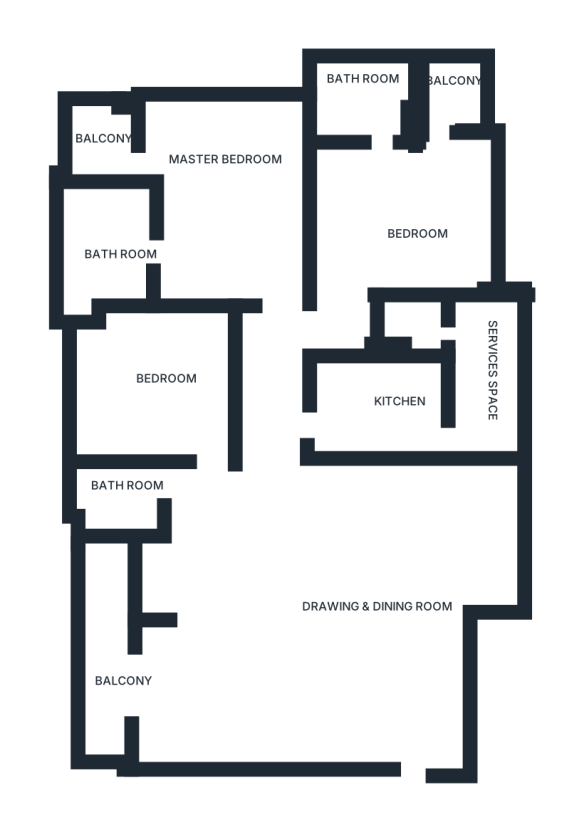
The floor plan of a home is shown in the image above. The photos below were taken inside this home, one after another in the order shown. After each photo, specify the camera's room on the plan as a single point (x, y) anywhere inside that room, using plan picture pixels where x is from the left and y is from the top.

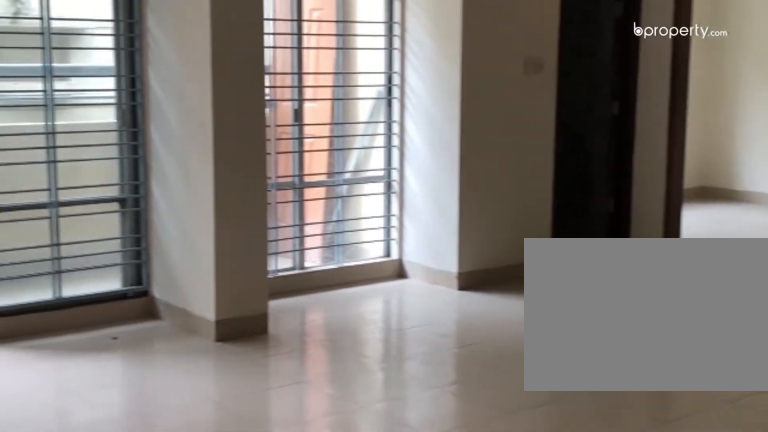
(317, 657)
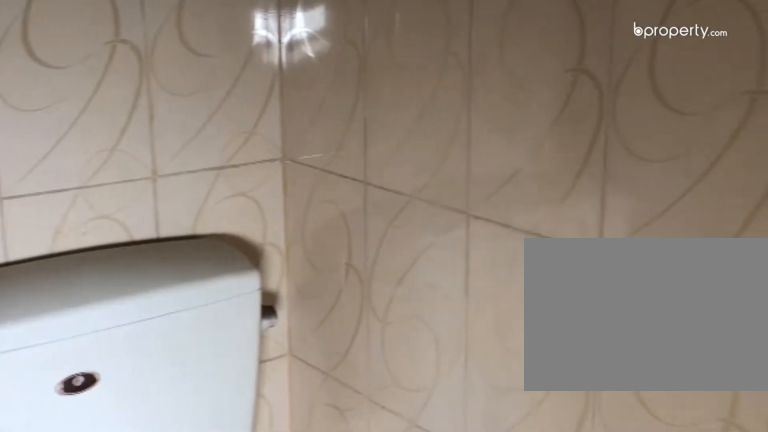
(444, 329)
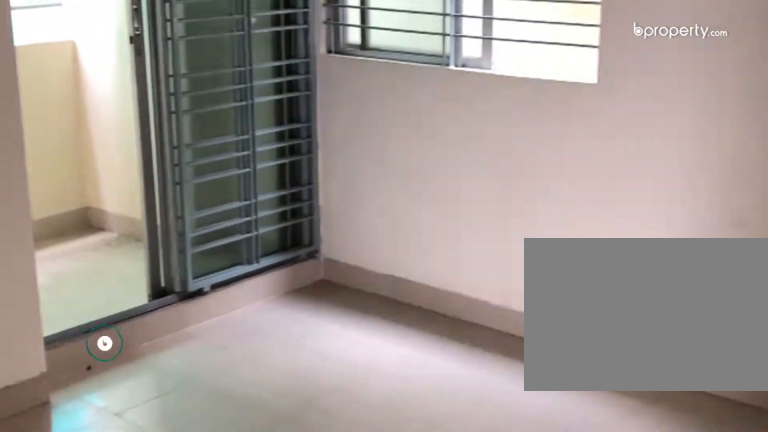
(387, 227)
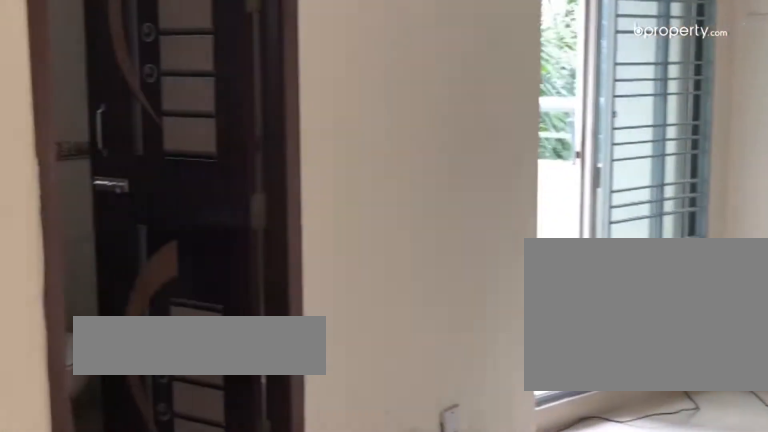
(232, 223)
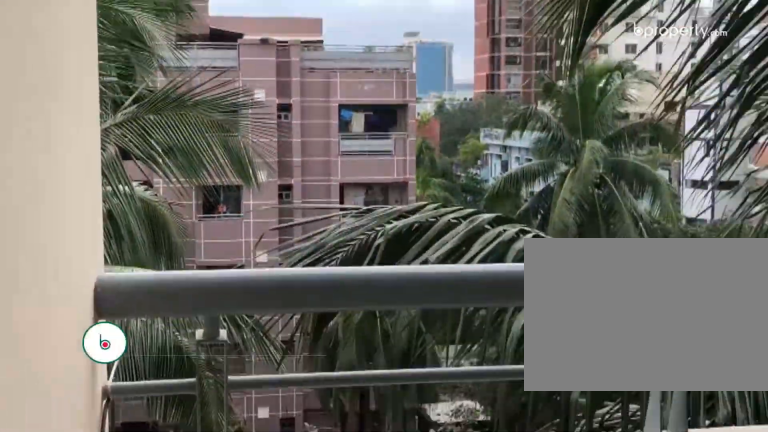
(102, 146)
